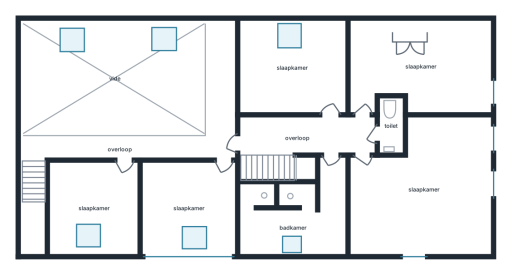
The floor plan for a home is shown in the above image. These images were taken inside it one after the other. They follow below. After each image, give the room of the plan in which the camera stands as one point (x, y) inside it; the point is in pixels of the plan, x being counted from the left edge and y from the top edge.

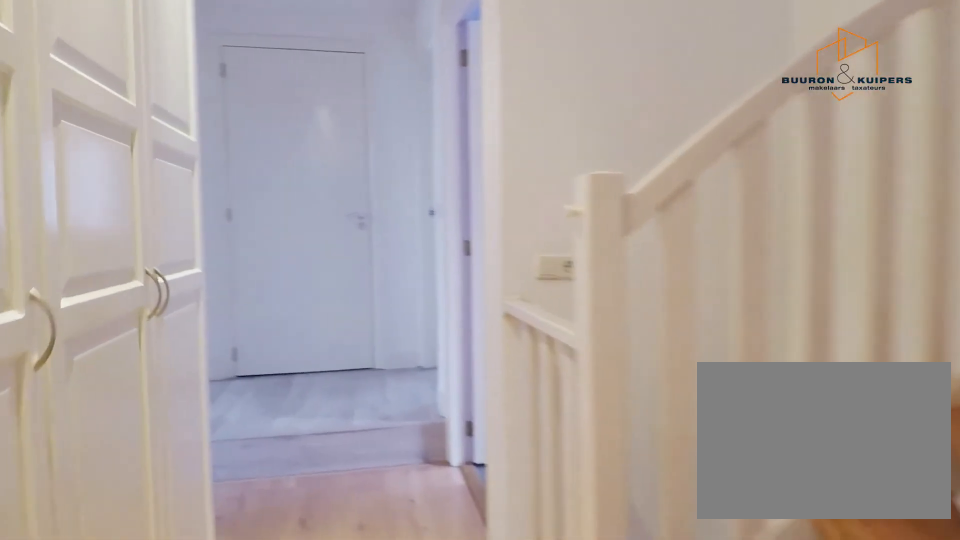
(308, 134)
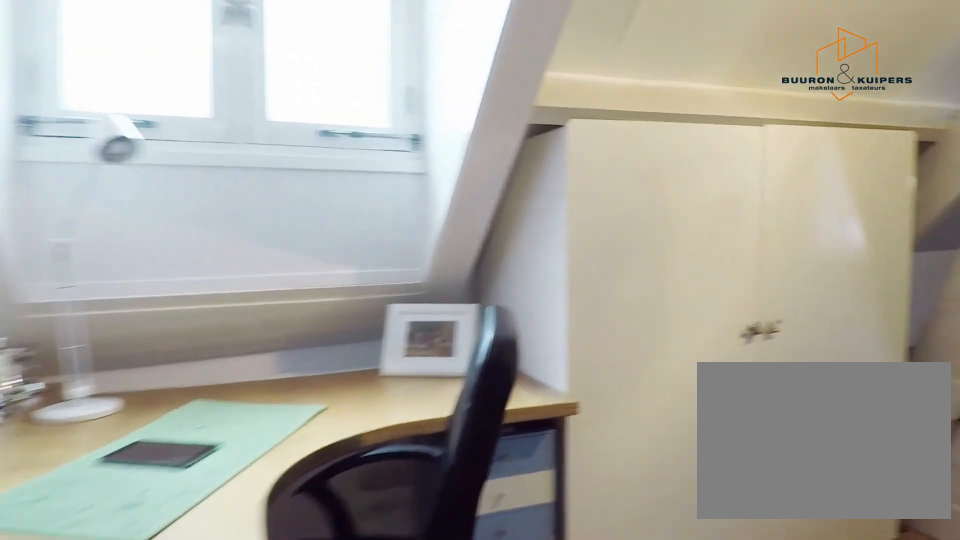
(421, 71)
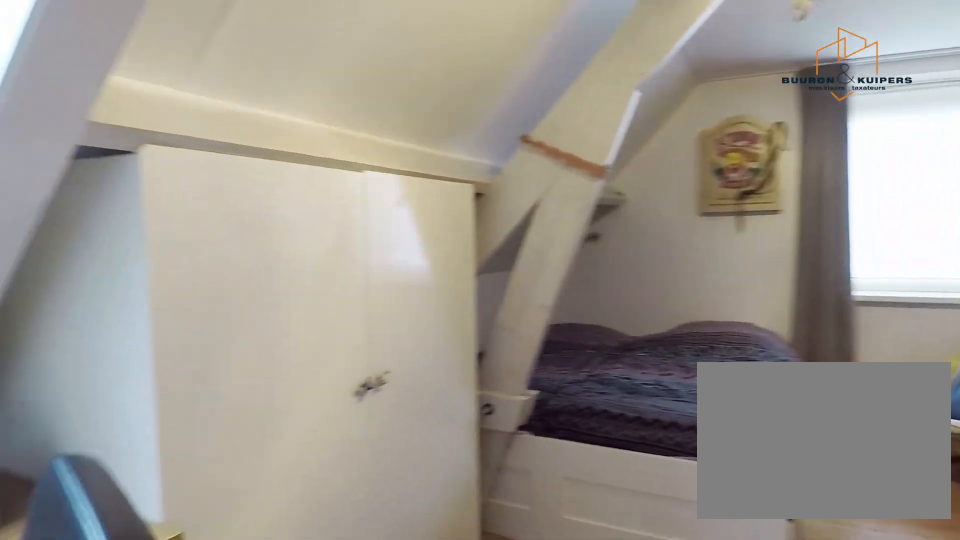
(421, 71)
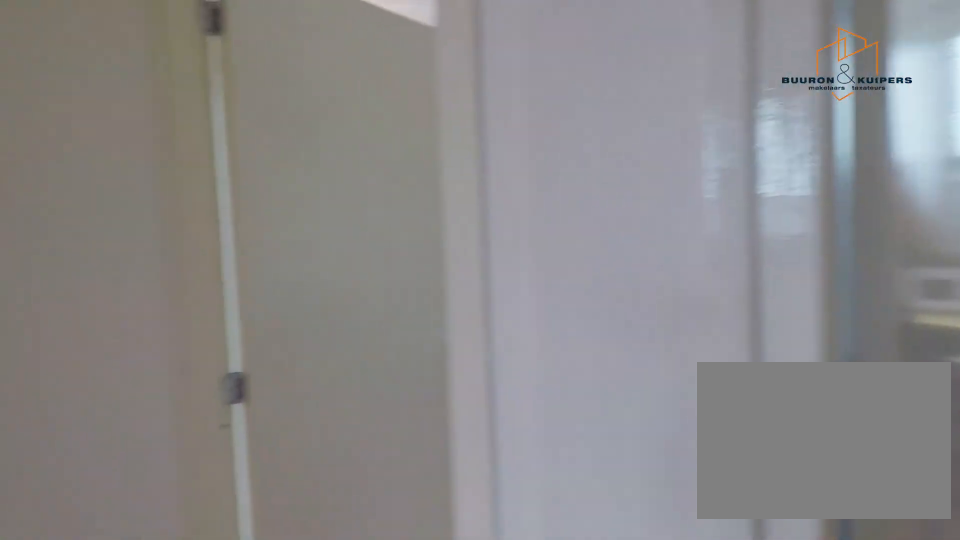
(308, 134)
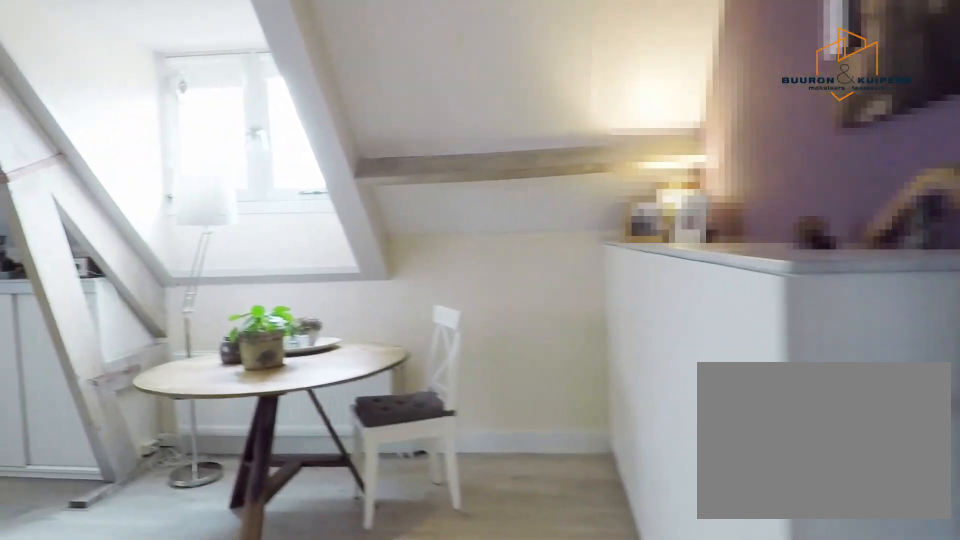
(425, 188)
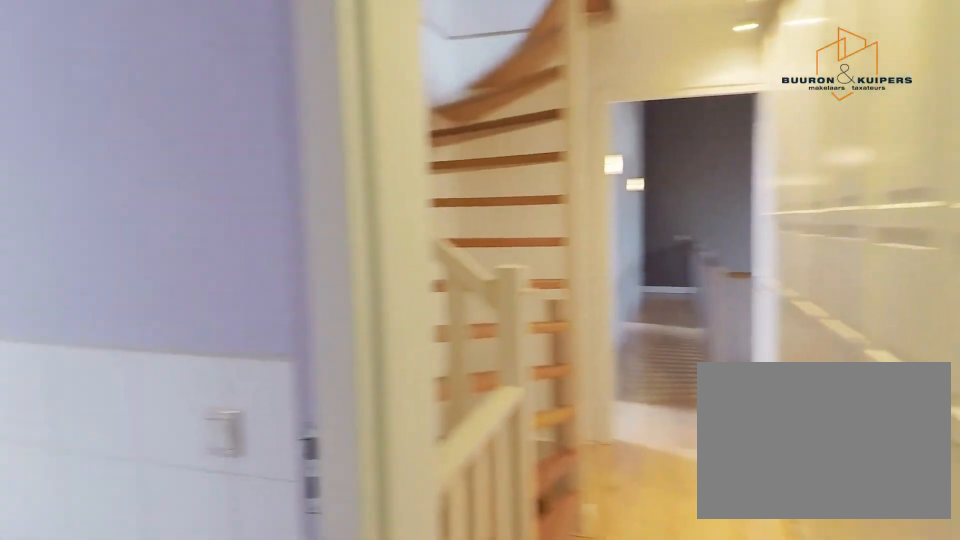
(308, 134)
